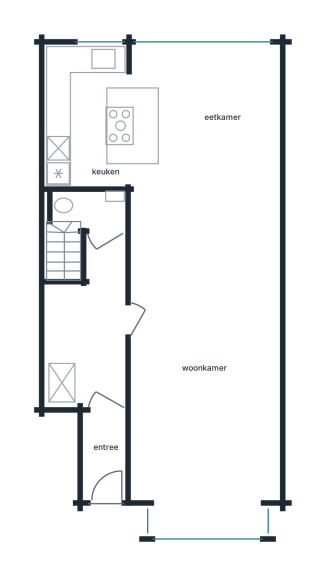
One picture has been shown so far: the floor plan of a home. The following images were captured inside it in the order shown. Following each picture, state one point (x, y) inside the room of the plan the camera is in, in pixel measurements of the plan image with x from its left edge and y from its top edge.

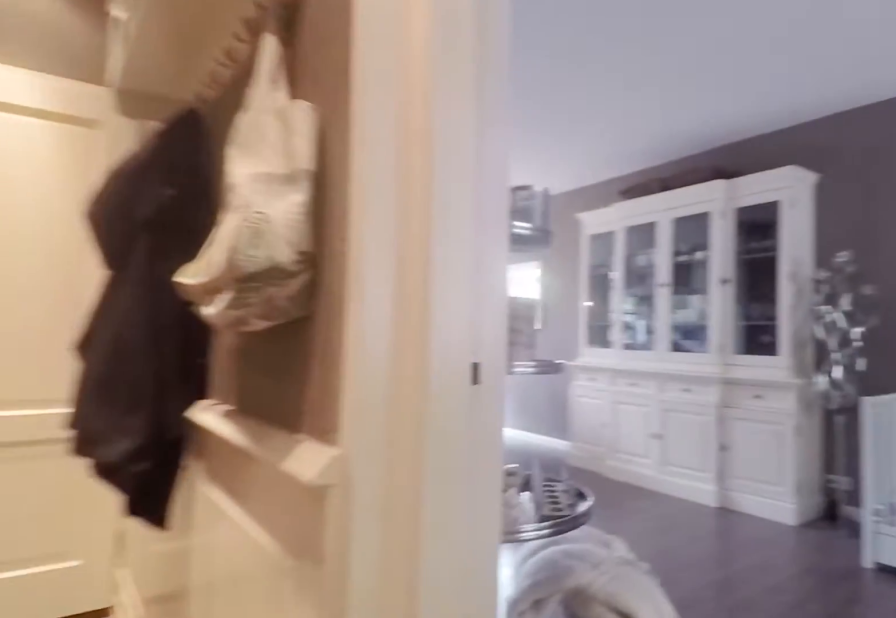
(93, 359)
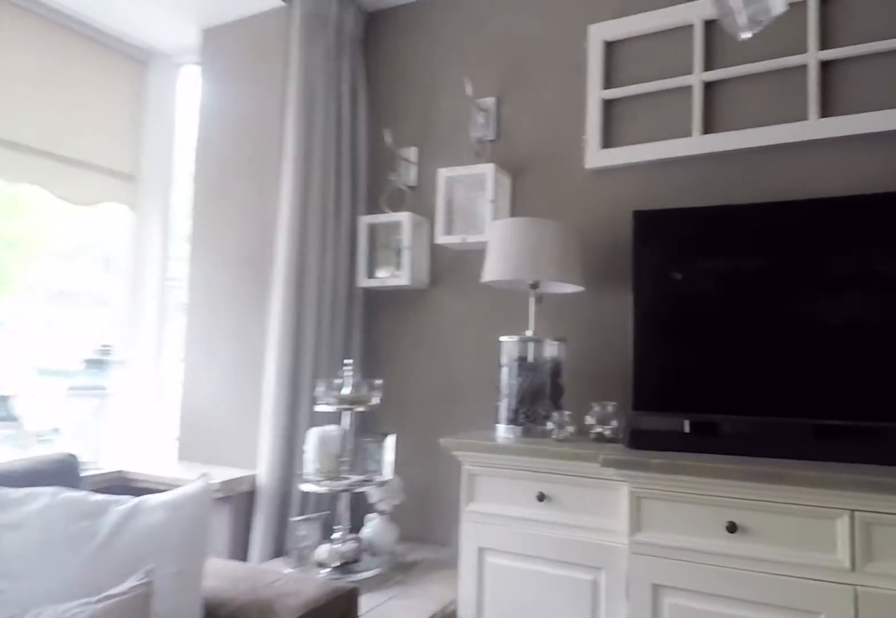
(203, 277)
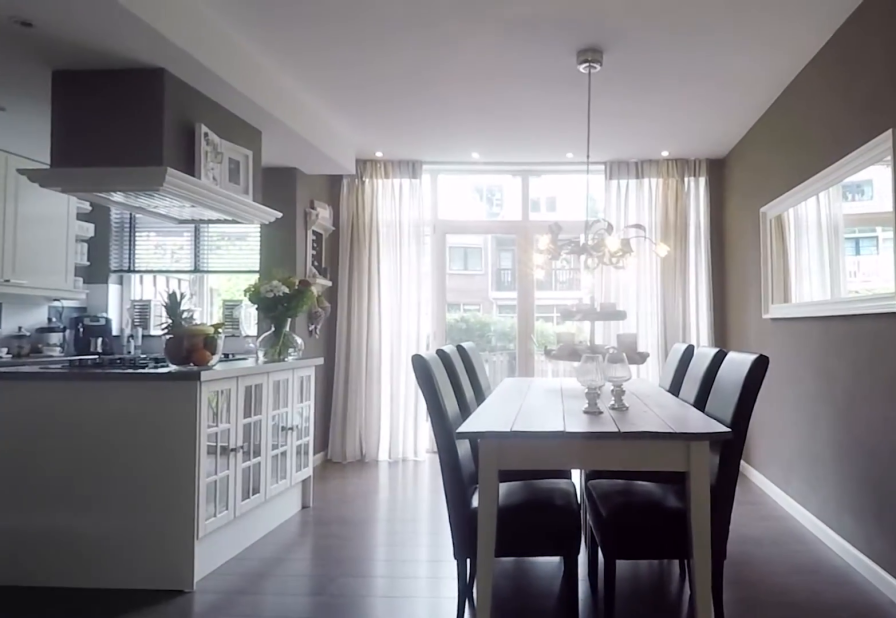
(203, 277)
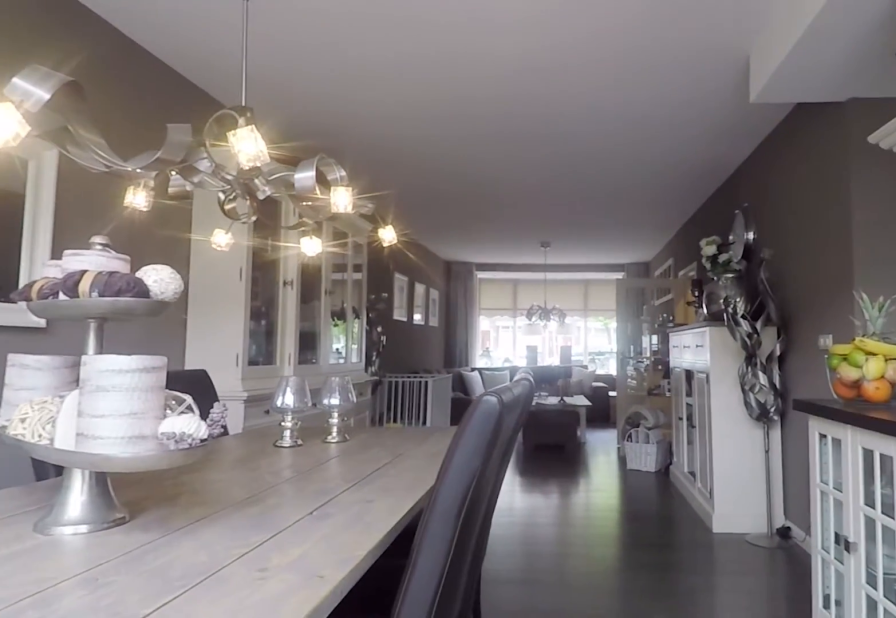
(141, 98)
